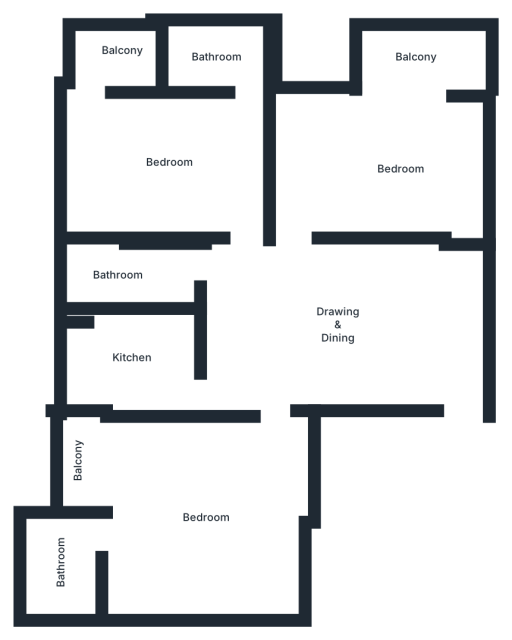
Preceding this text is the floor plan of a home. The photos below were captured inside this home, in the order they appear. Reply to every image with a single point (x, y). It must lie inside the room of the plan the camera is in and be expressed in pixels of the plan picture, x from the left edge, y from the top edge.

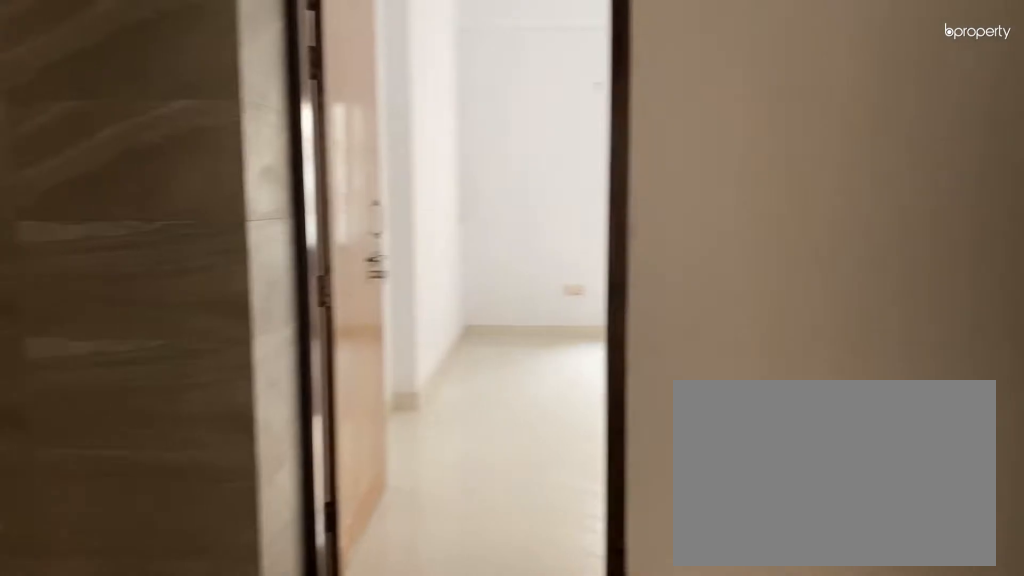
(340, 311)
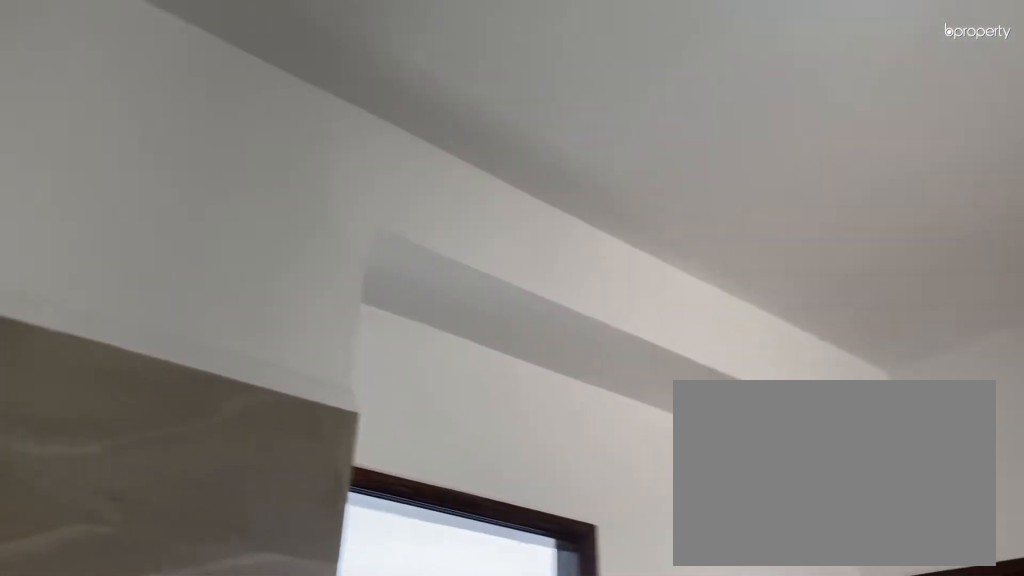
(340, 311)
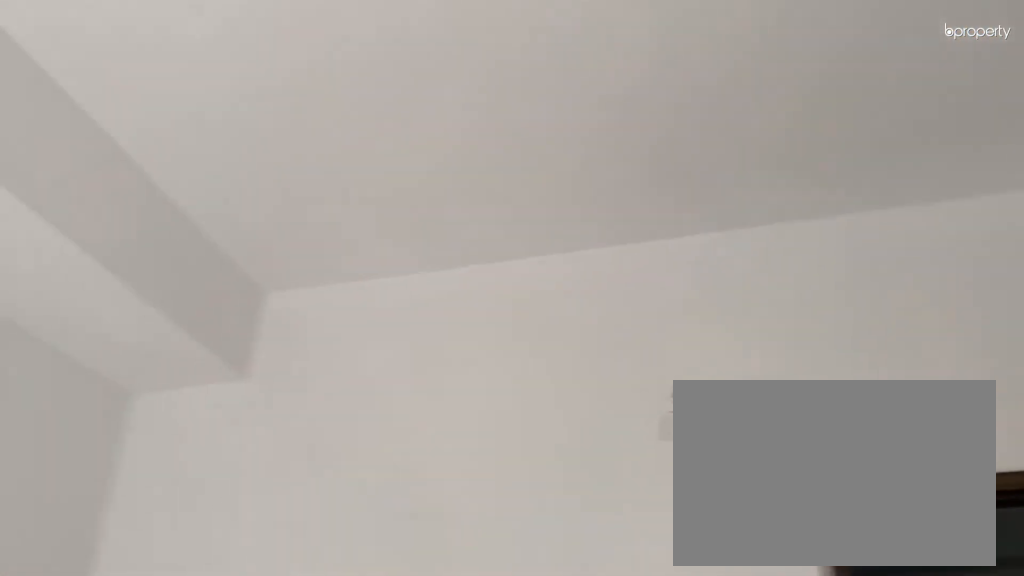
(404, 166)
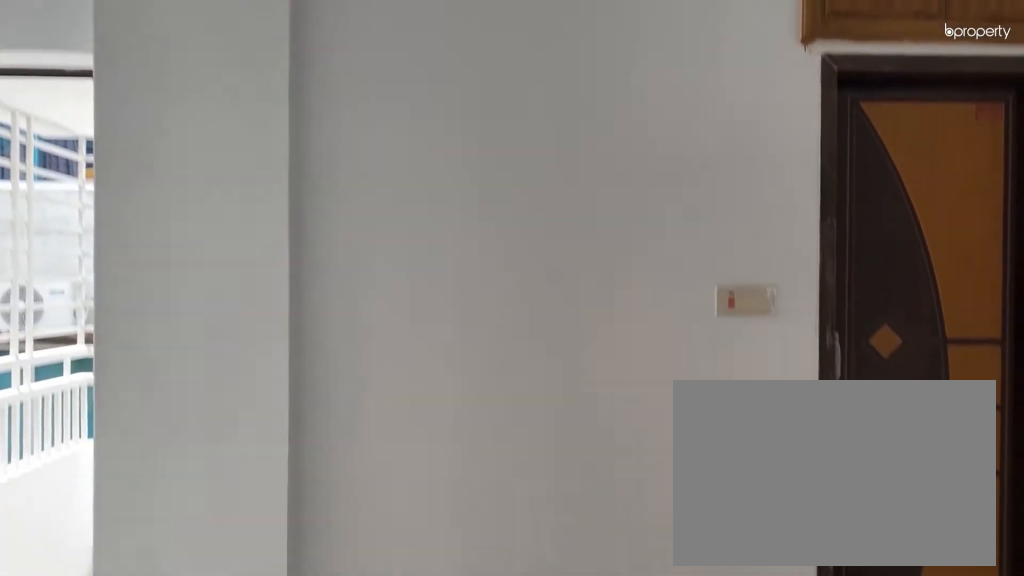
(175, 158)
